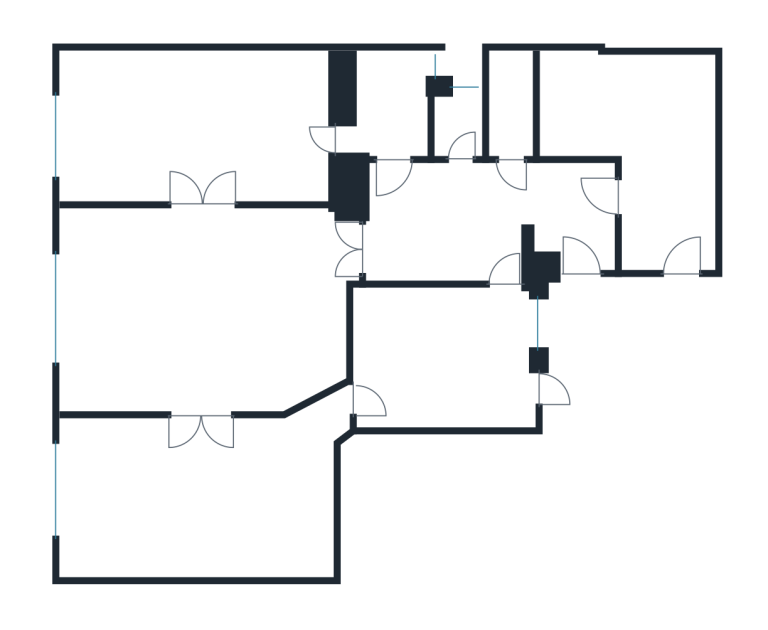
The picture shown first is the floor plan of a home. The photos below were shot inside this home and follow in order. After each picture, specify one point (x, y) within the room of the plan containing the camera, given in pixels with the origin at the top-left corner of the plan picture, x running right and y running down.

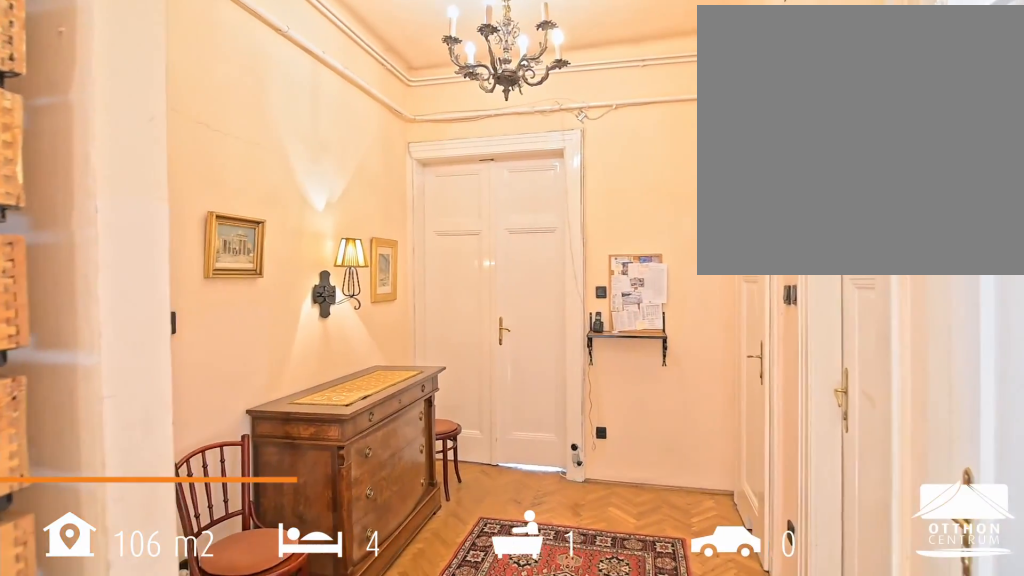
(529, 196)
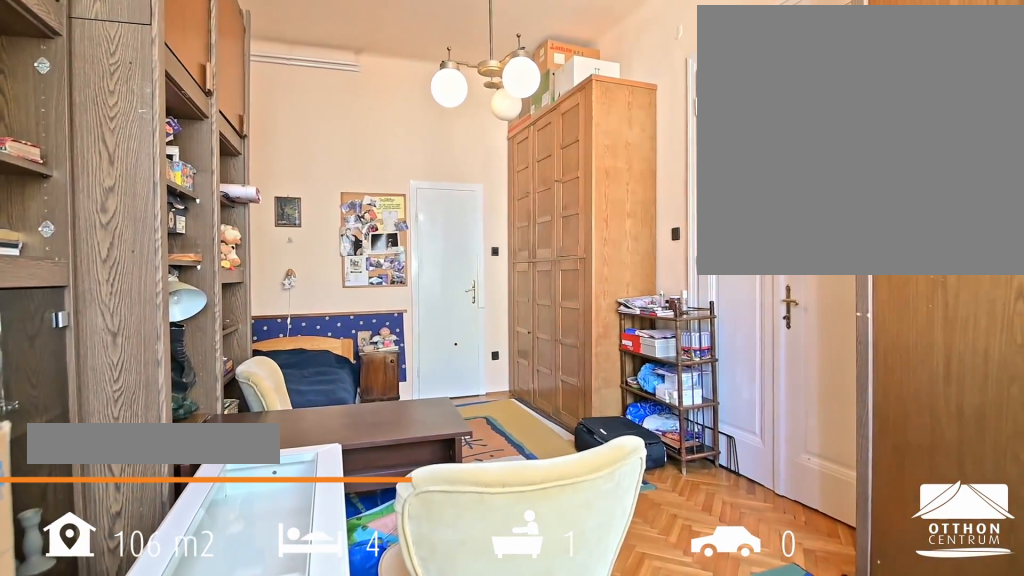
(199, 128)
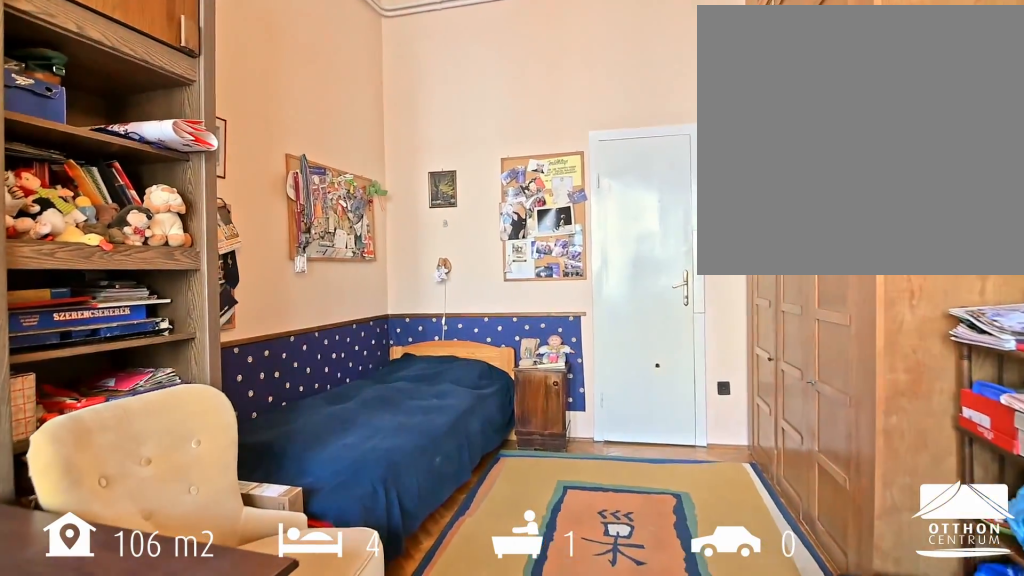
(199, 128)
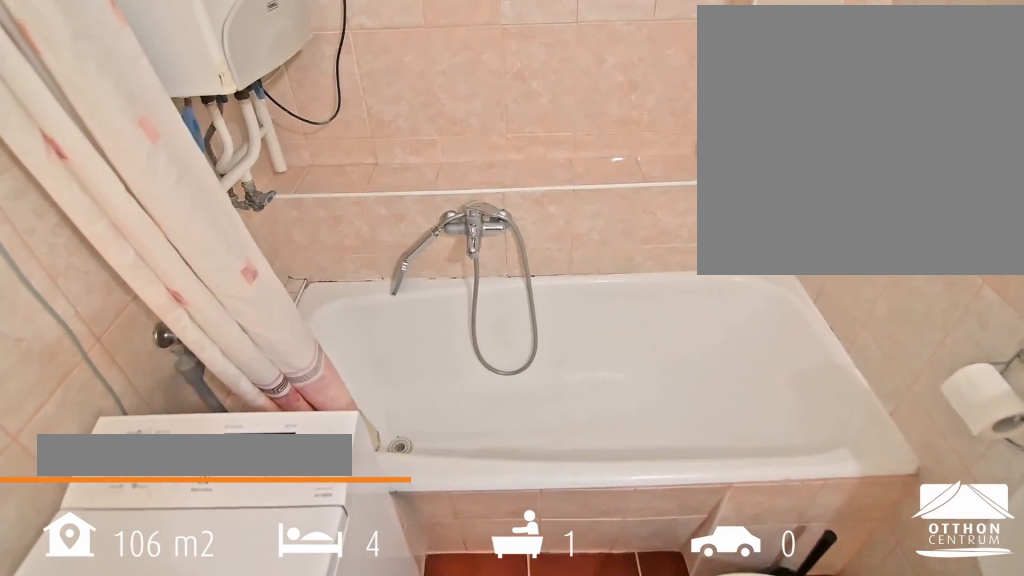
(391, 108)
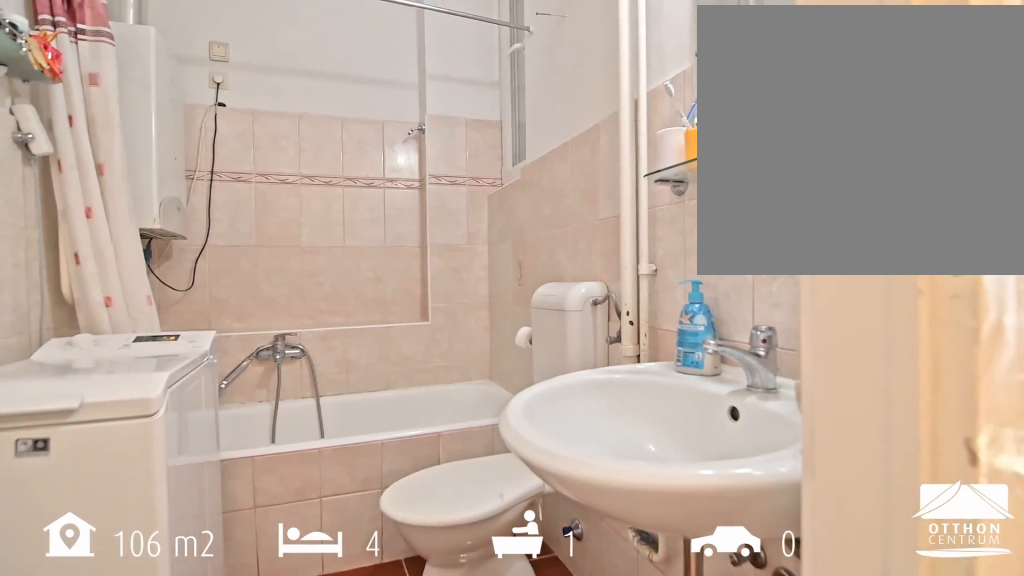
(392, 108)
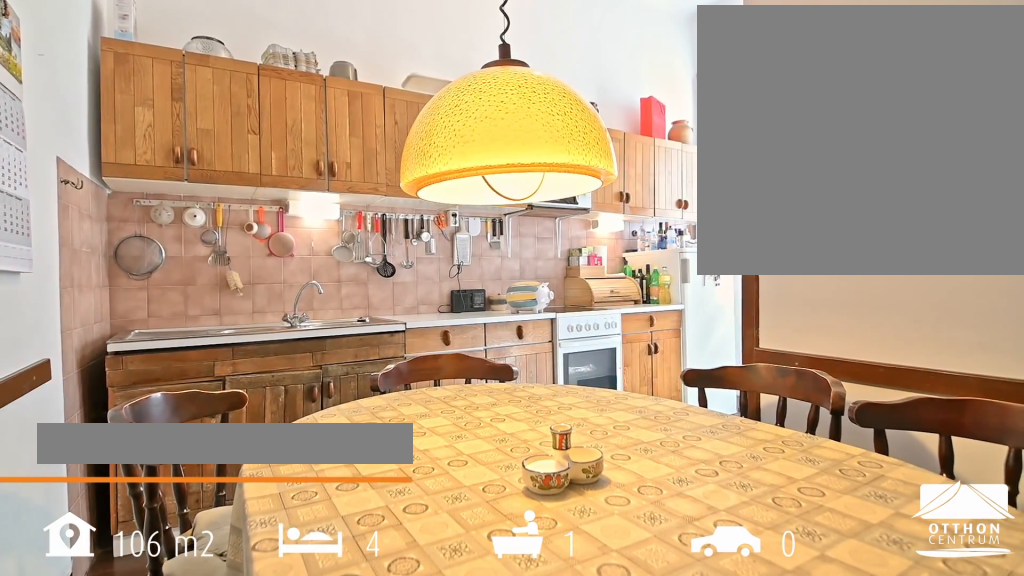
(652, 116)
